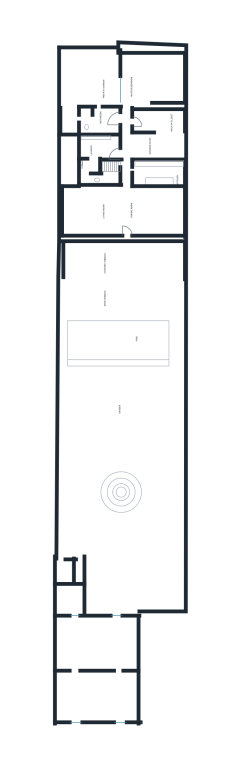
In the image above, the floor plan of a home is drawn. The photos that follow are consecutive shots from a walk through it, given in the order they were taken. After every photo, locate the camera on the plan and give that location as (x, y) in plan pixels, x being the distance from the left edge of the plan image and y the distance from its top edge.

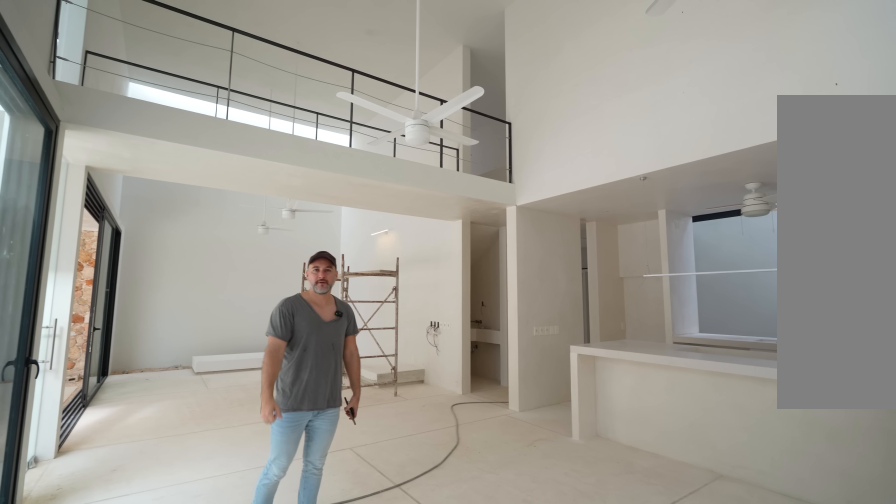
(156, 212)
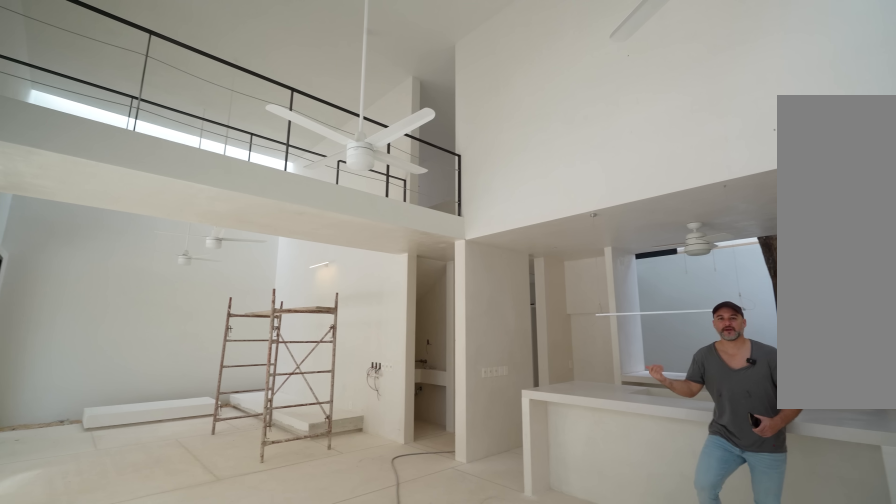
(168, 209)
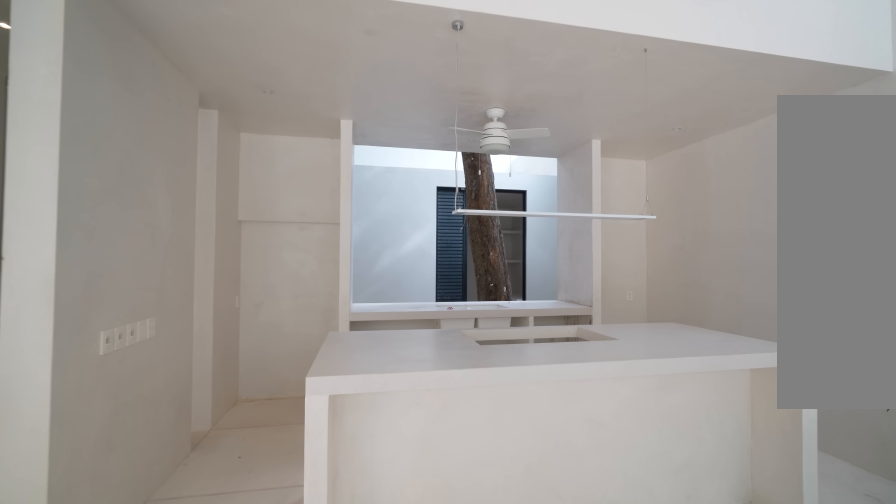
(168, 209)
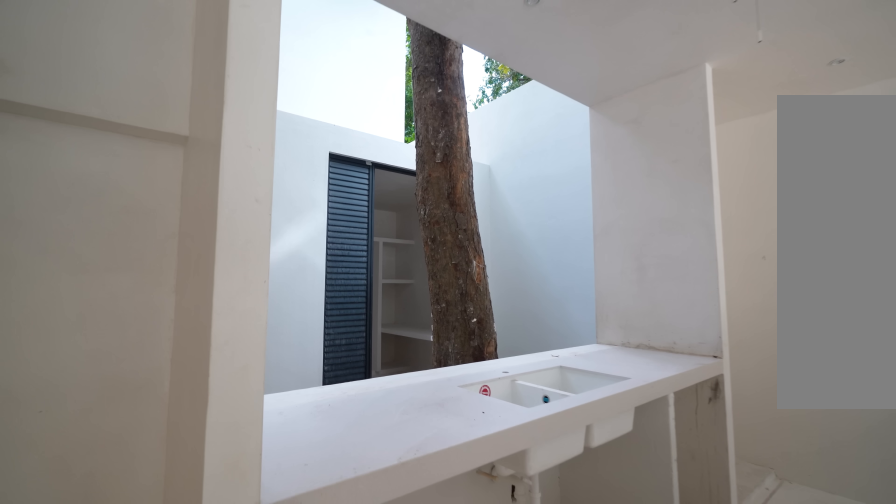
(143, 192)
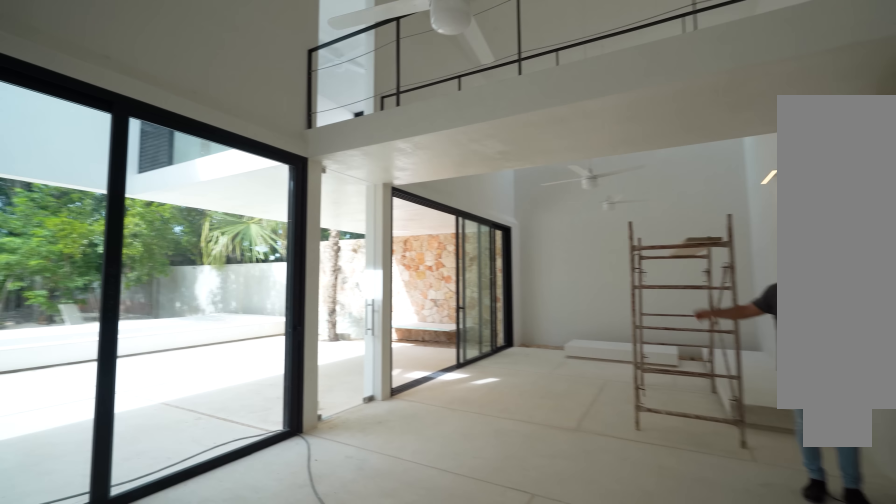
(158, 189)
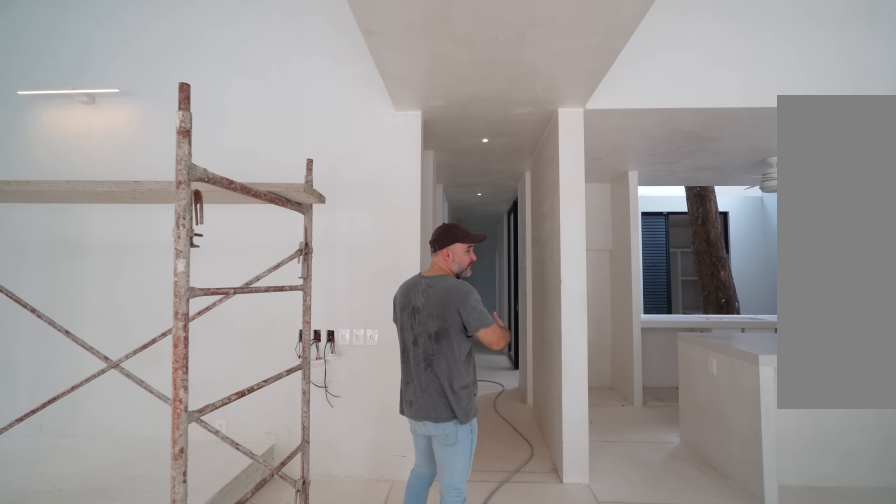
(120, 212)
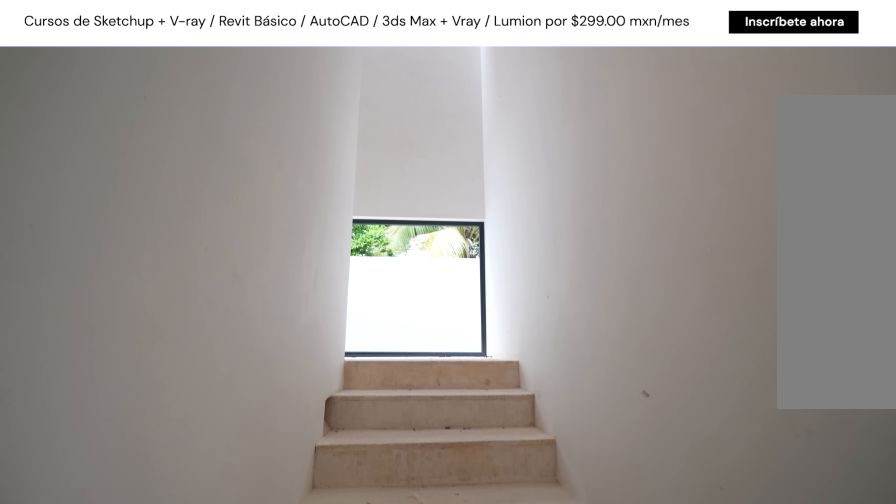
(123, 174)
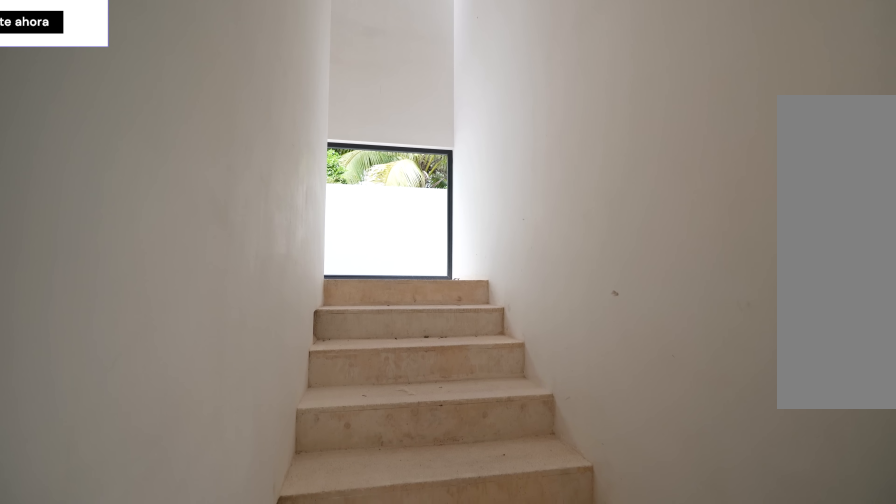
(123, 171)
